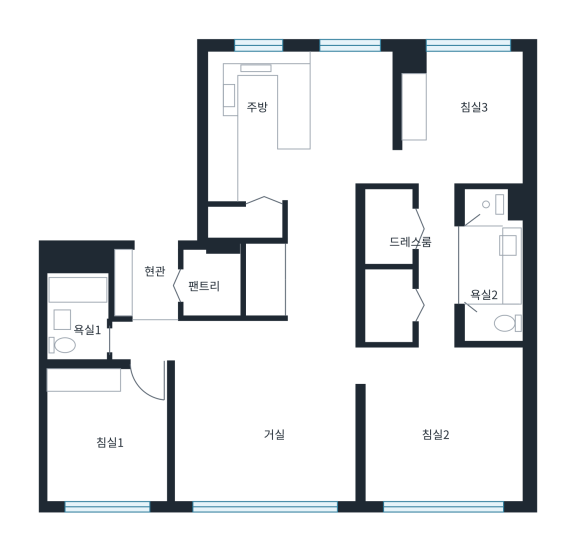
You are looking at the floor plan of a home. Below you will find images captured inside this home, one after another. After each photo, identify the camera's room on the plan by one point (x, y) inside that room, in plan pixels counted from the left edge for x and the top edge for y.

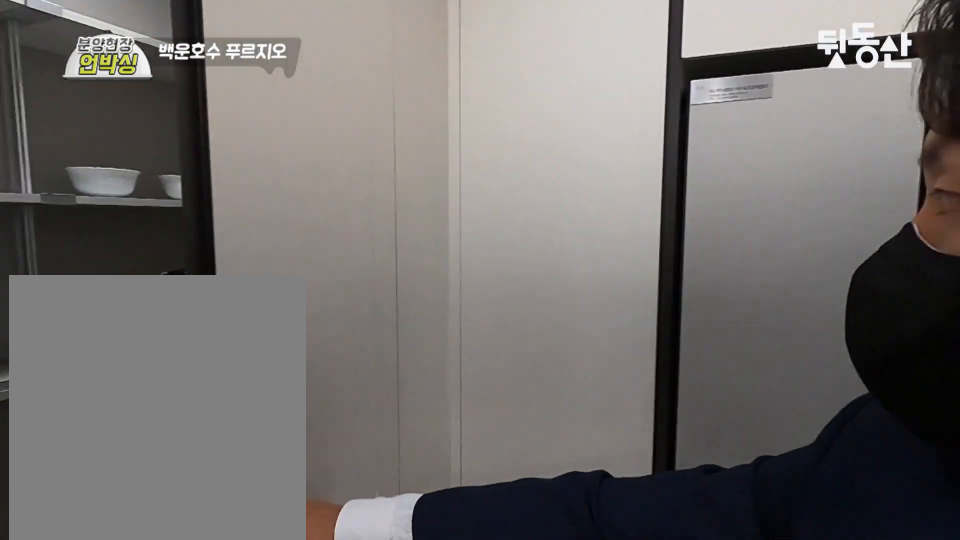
(265, 208)
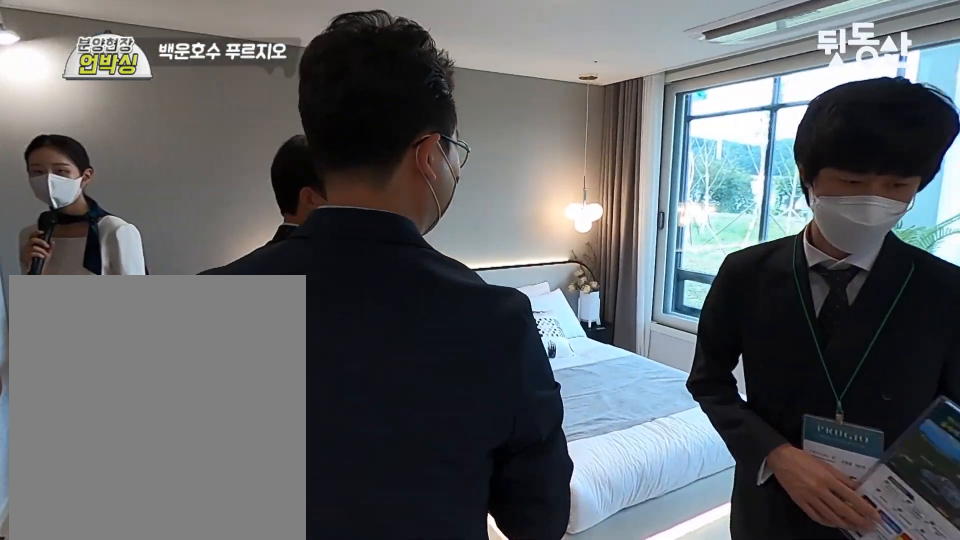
(443, 446)
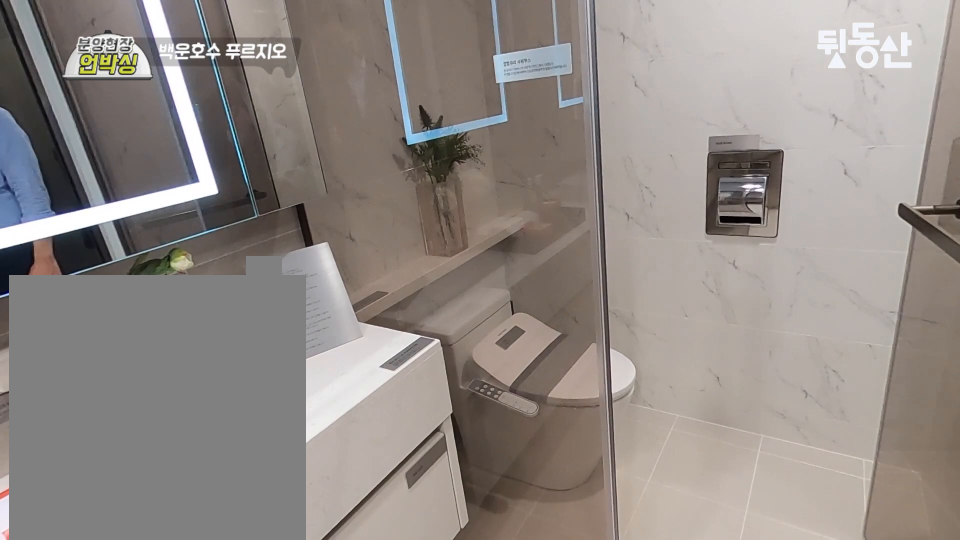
(432, 278)
